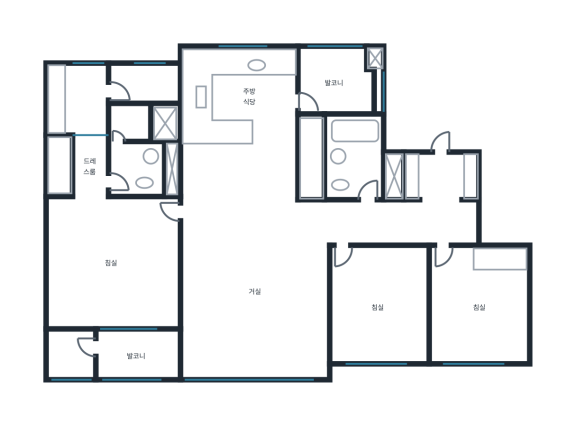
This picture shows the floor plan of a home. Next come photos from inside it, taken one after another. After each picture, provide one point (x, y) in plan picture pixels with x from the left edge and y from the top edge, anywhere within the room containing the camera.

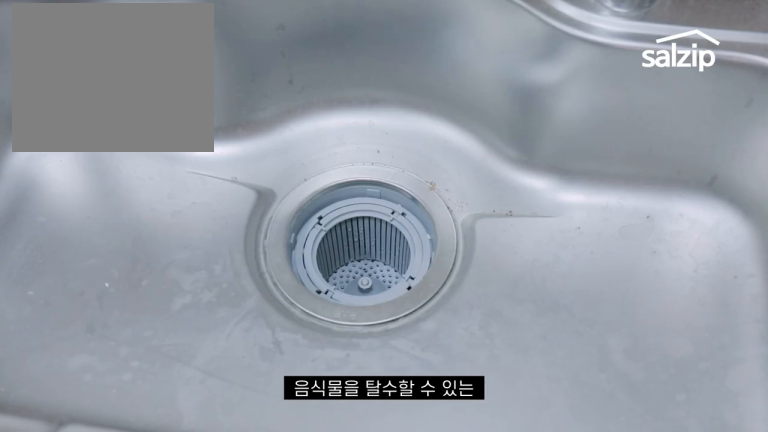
(236, 98)
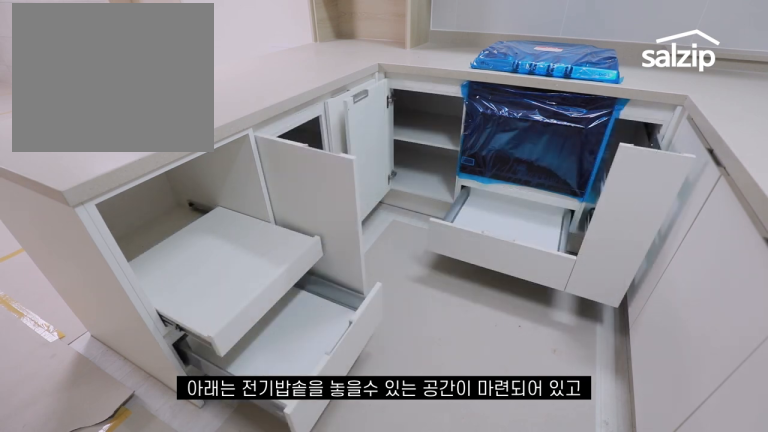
(236, 98)
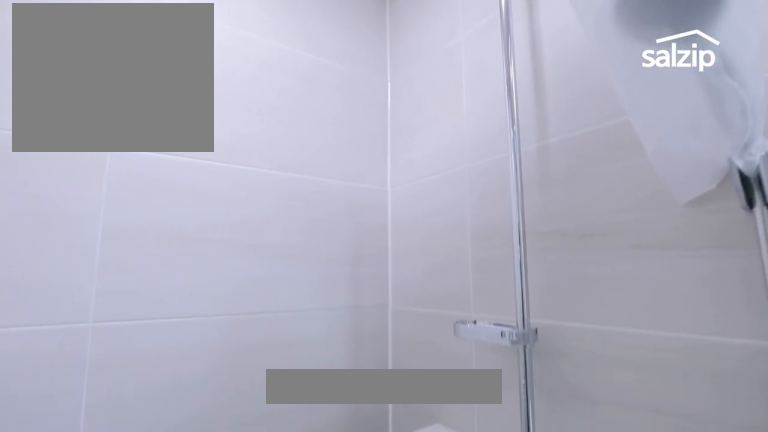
(144, 150)
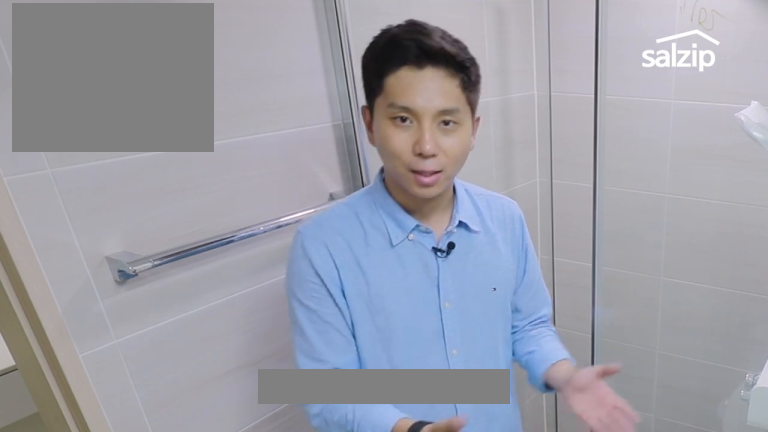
(145, 151)
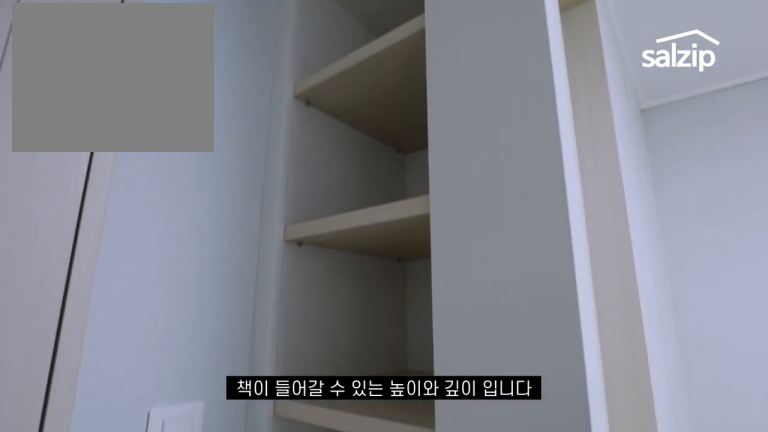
(478, 304)
